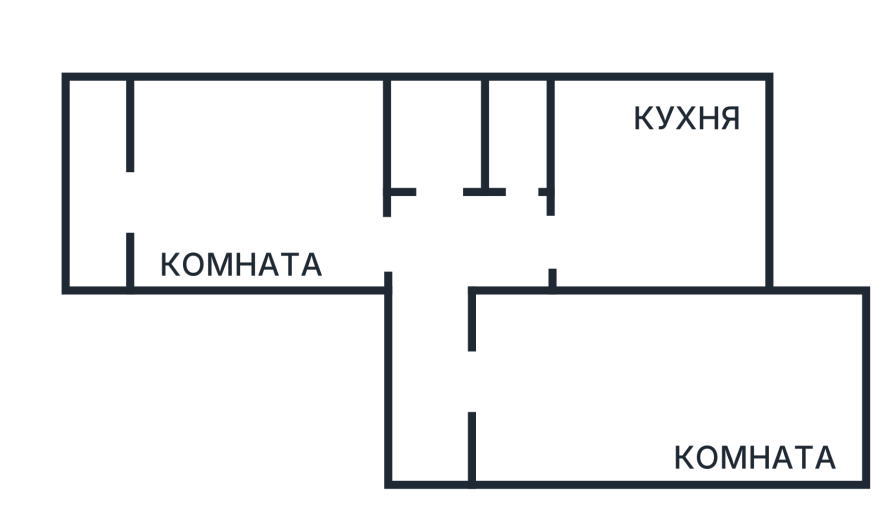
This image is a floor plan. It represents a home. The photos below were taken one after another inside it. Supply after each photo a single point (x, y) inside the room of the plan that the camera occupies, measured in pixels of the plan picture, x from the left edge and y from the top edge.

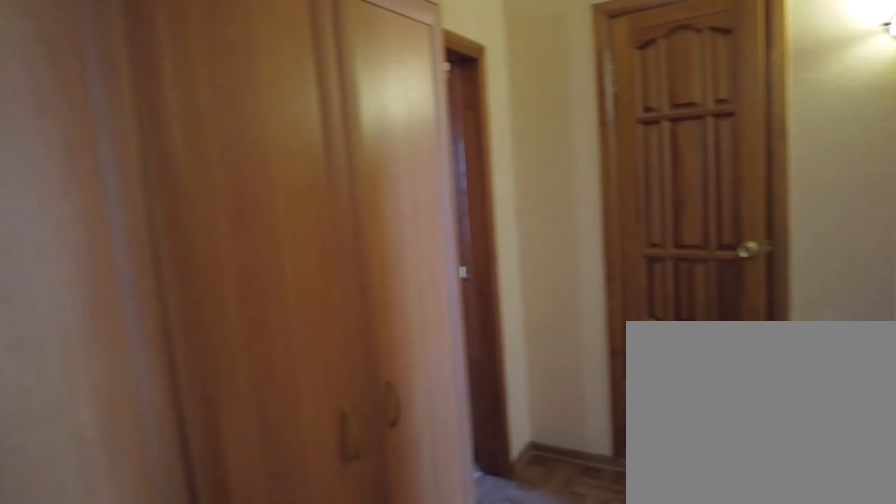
(441, 445)
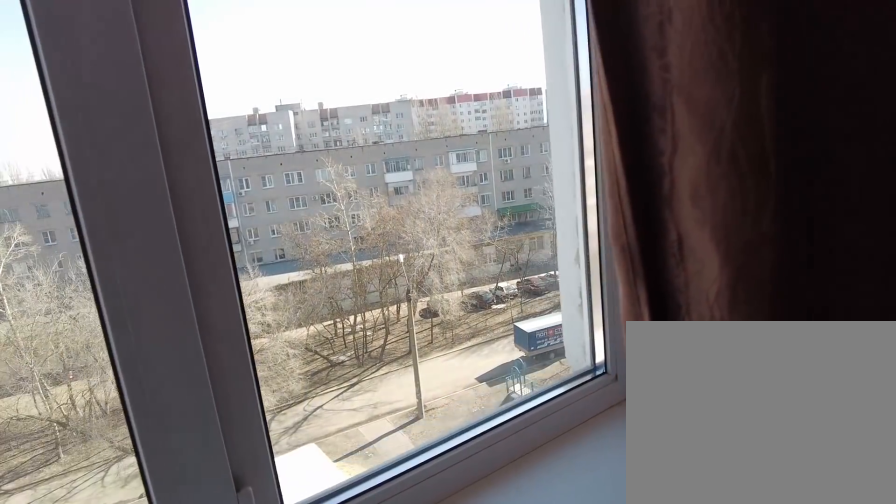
(585, 421)
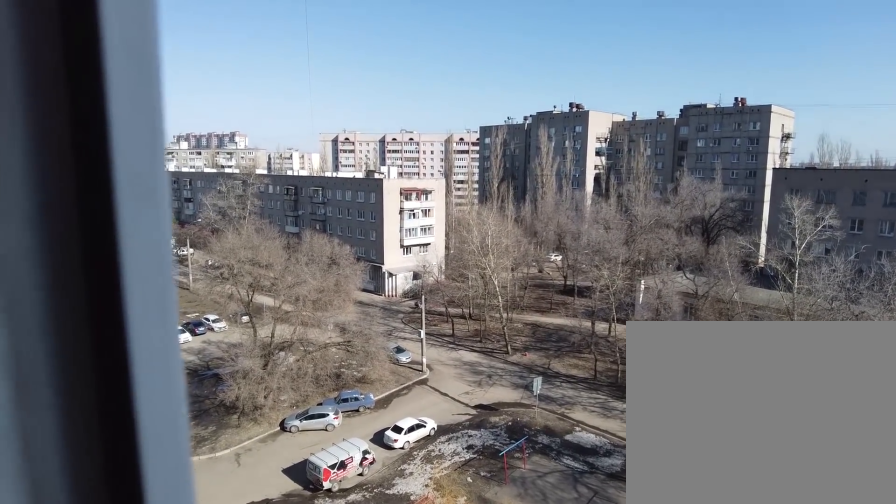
(585, 421)
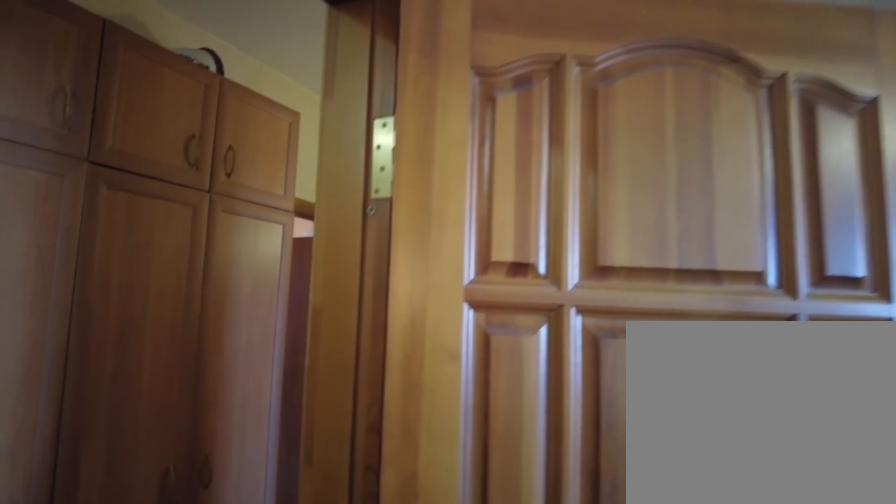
(478, 398)
